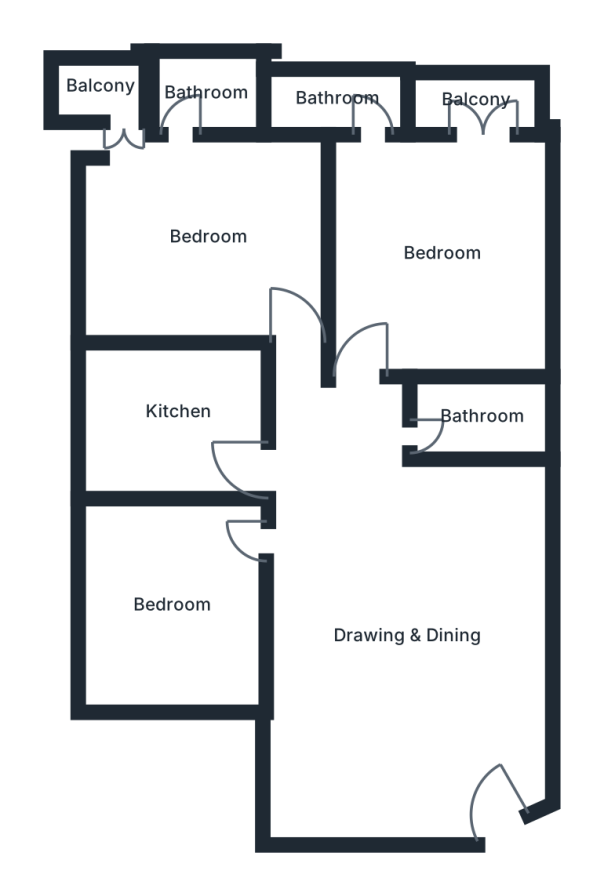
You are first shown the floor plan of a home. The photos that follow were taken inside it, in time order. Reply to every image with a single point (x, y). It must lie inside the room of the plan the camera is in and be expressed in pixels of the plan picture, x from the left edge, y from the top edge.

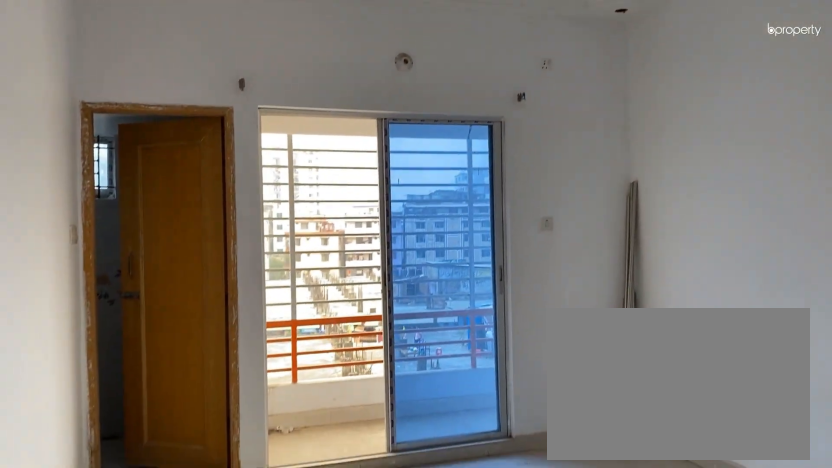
(448, 252)
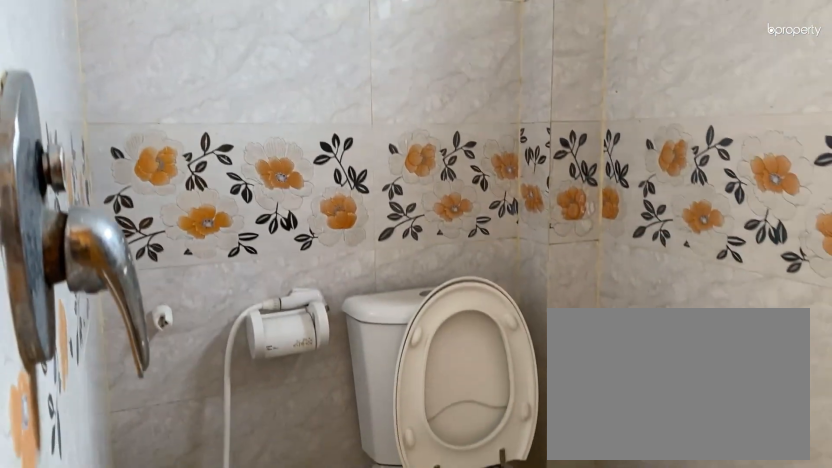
(344, 100)
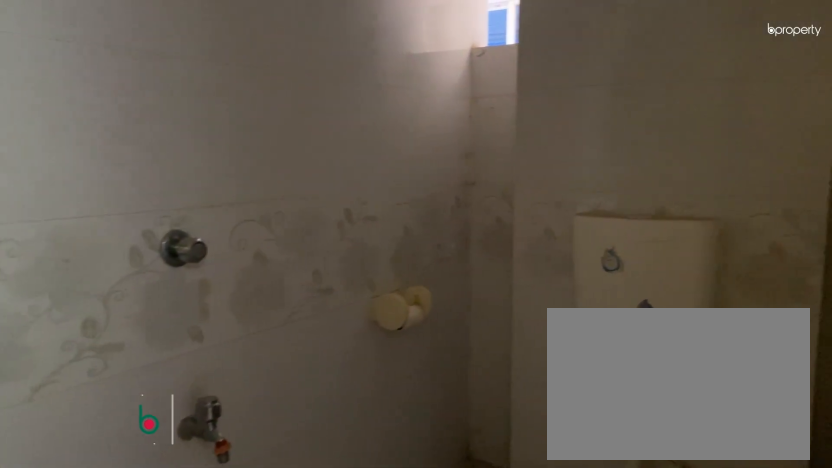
(487, 418)
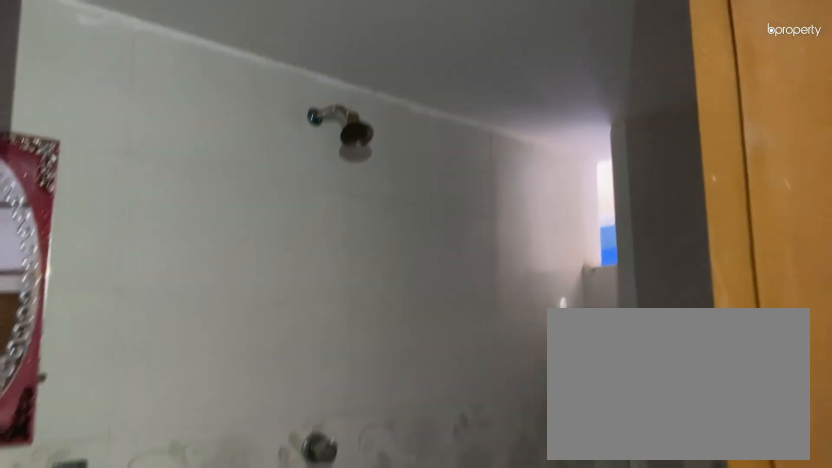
(487, 418)
